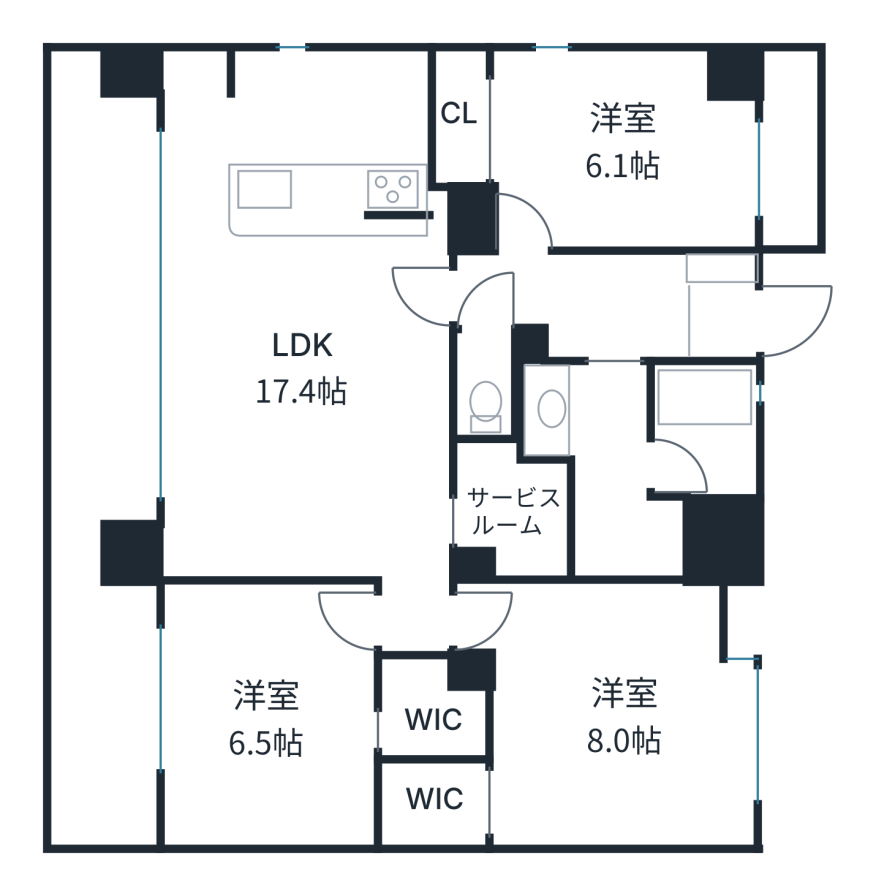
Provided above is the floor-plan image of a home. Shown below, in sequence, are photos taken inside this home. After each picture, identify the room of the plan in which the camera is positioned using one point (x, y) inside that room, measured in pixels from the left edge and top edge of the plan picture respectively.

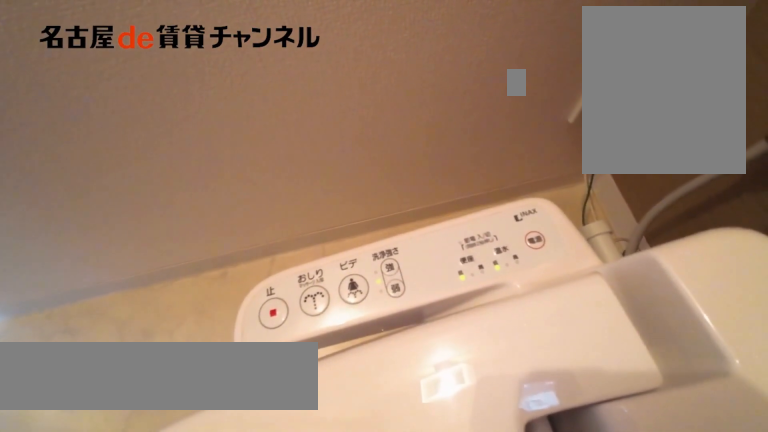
(485, 383)
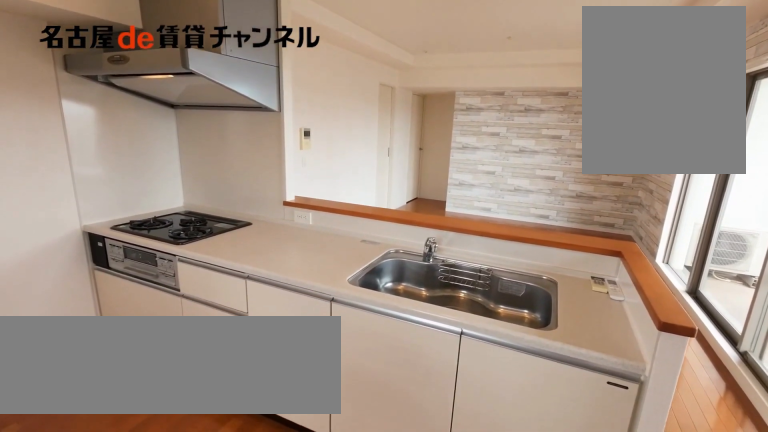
(302, 313)
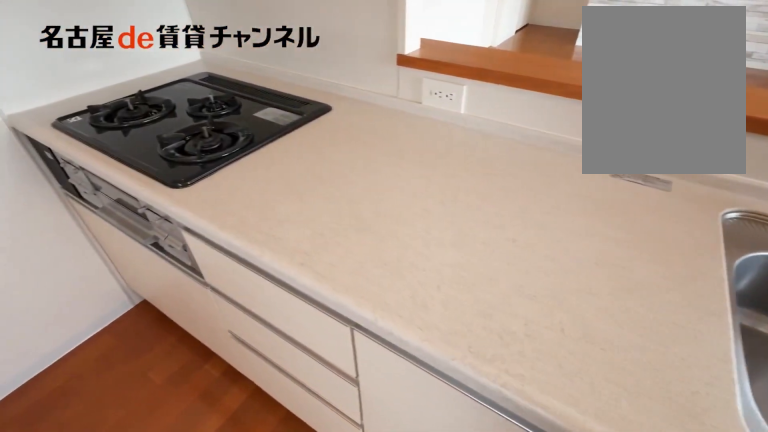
(302, 313)
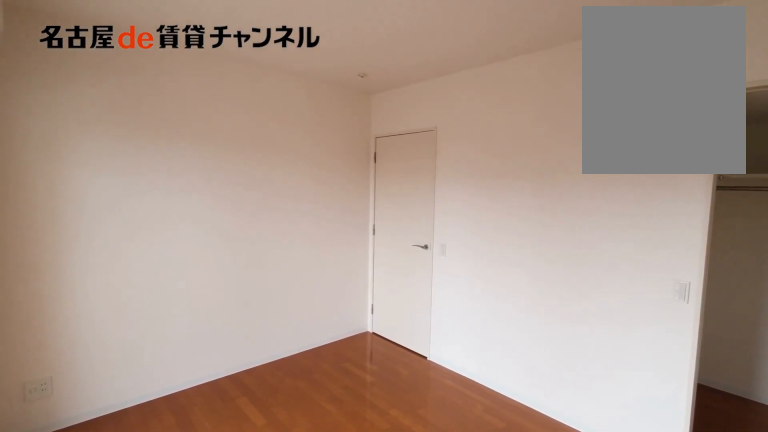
(298, 728)
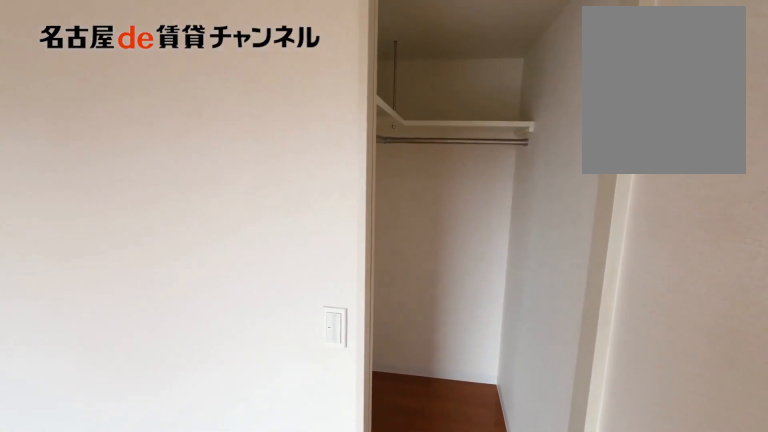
(298, 728)
